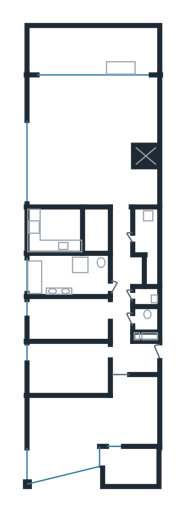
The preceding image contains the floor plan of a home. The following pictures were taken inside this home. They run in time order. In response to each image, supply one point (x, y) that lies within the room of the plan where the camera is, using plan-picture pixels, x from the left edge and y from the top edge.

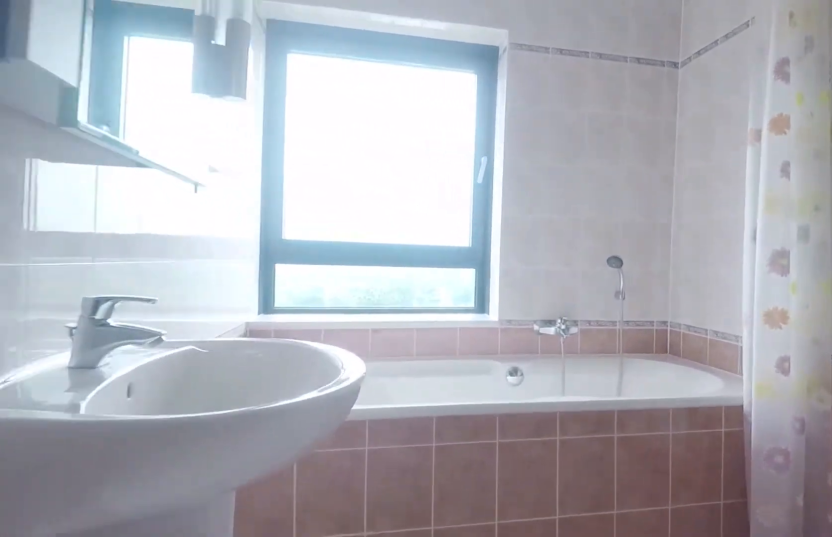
(69, 276)
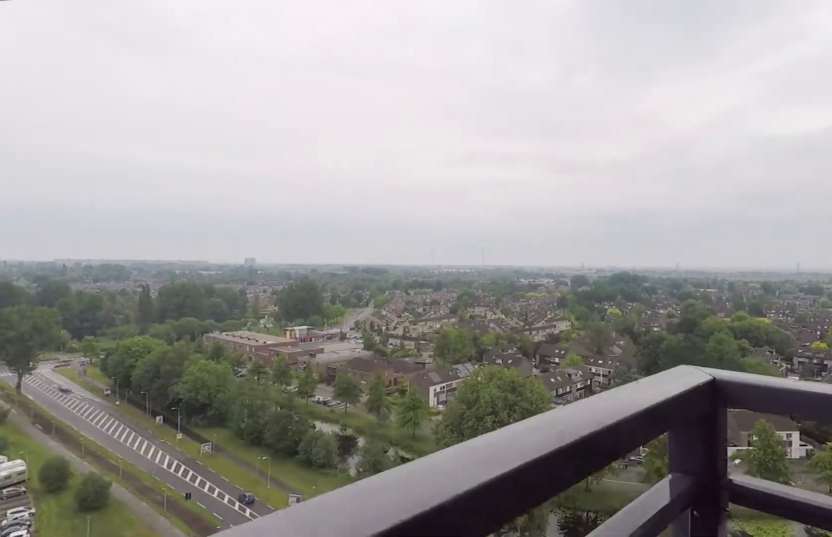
(129, 467)
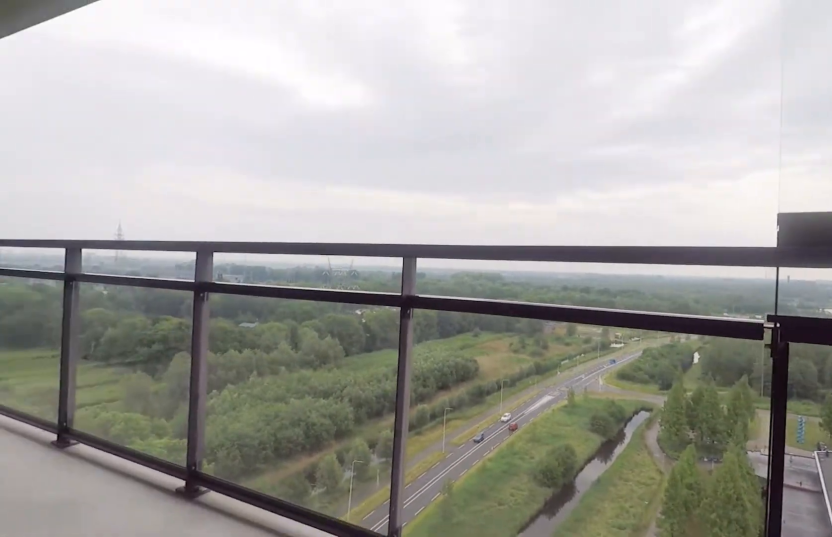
(93, 50)
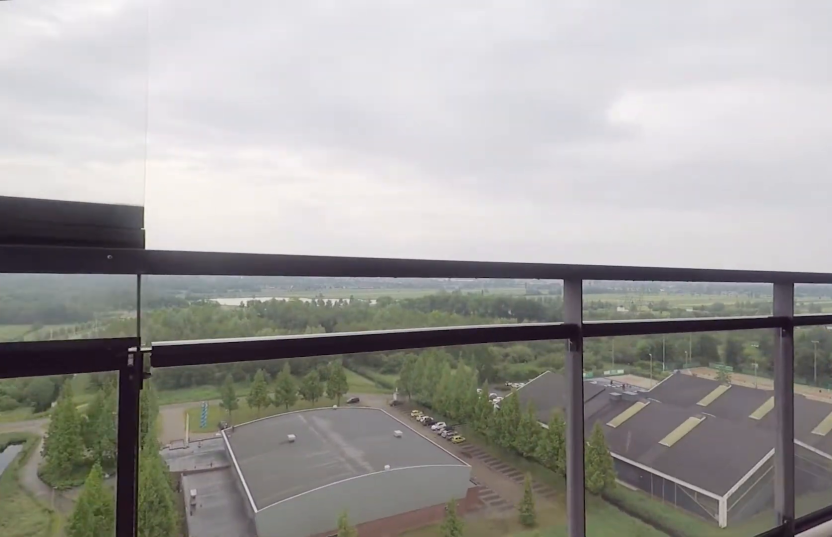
(93, 50)
